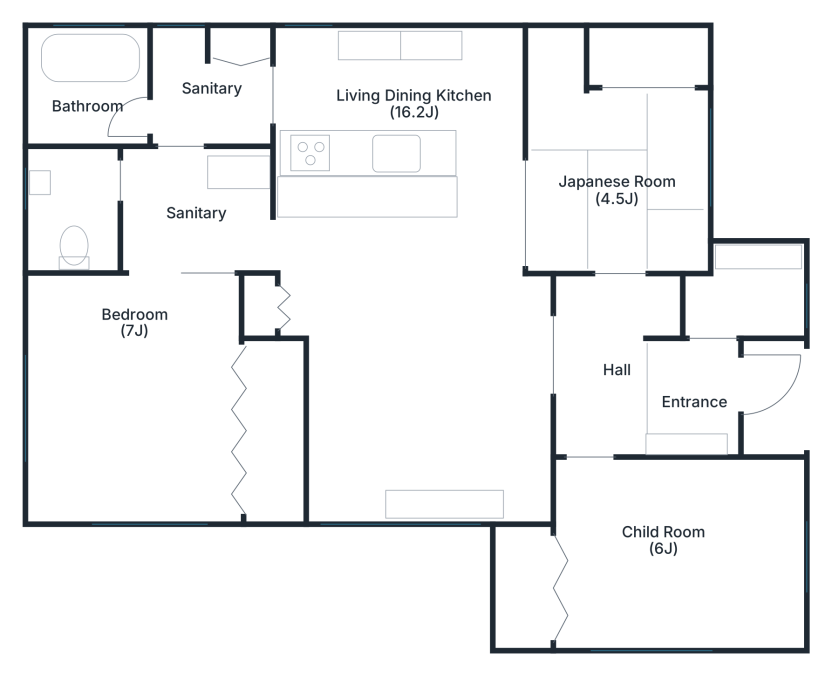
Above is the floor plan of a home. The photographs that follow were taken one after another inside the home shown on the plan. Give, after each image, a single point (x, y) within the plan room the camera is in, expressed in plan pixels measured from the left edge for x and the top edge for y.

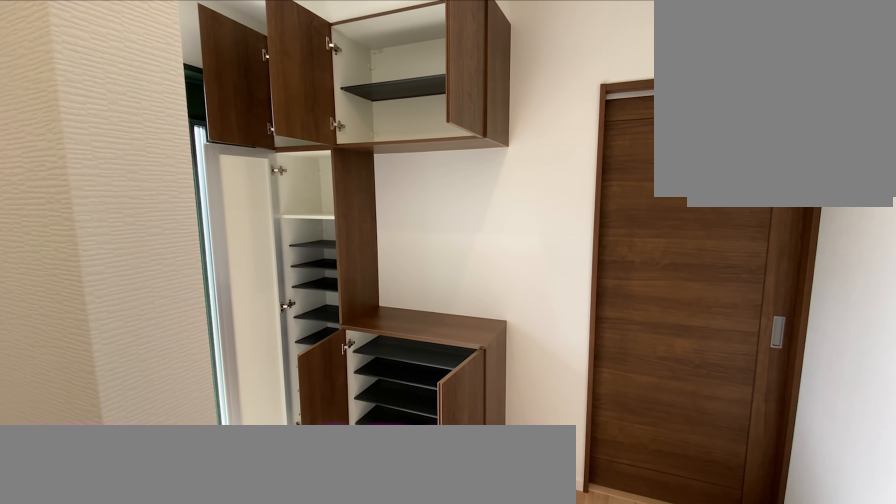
(690, 391)
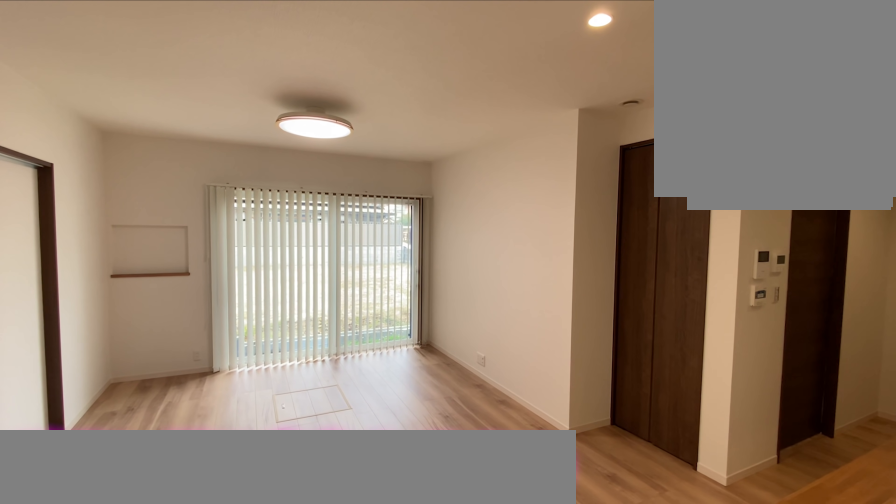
(418, 351)
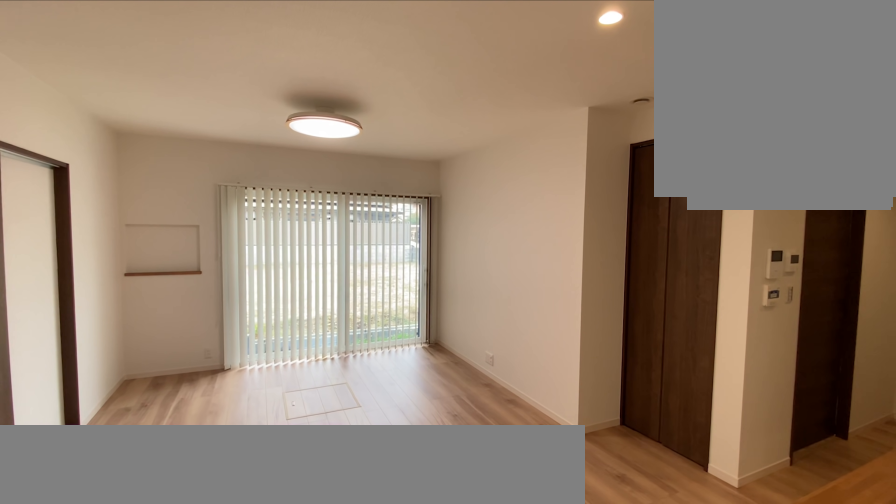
(418, 351)
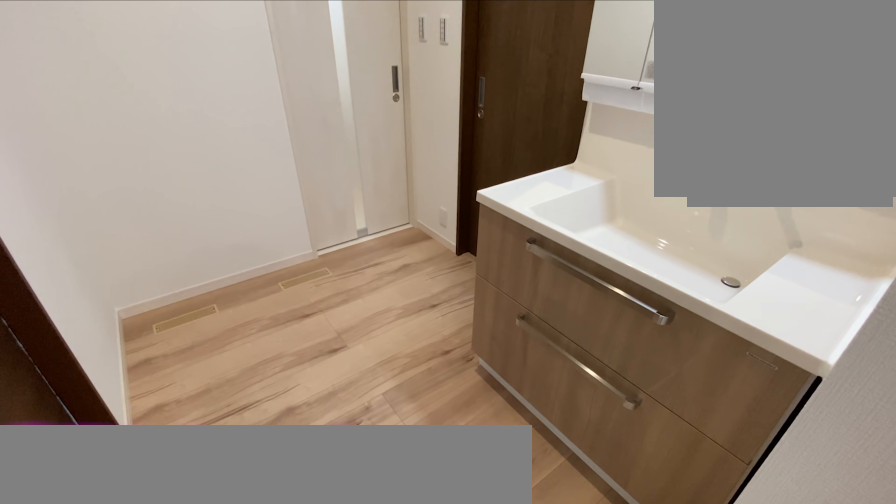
(184, 218)
